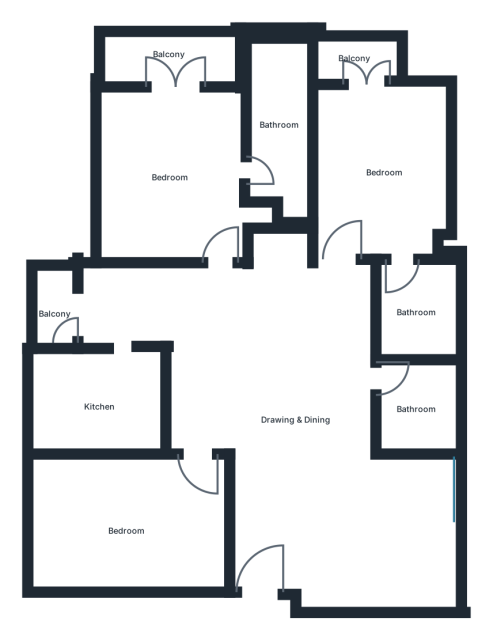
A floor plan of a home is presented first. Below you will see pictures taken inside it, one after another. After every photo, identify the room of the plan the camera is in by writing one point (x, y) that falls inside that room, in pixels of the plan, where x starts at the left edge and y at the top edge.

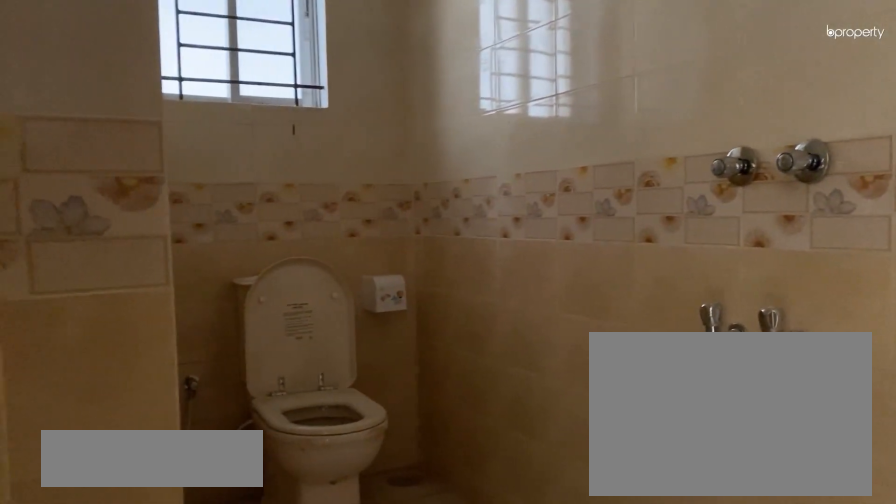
(279, 126)
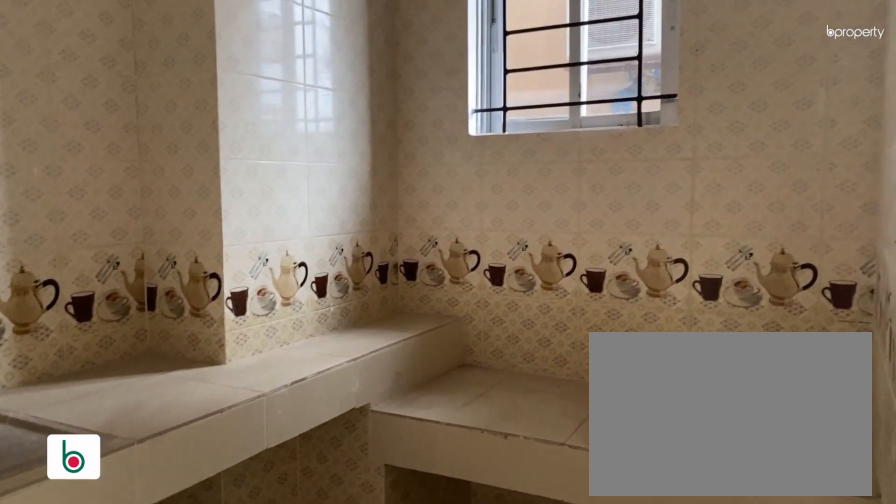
(96, 408)
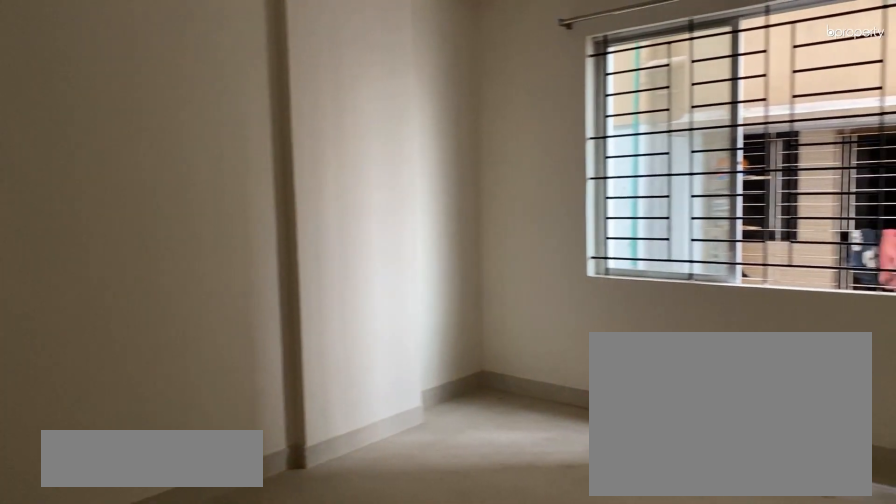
(126, 533)
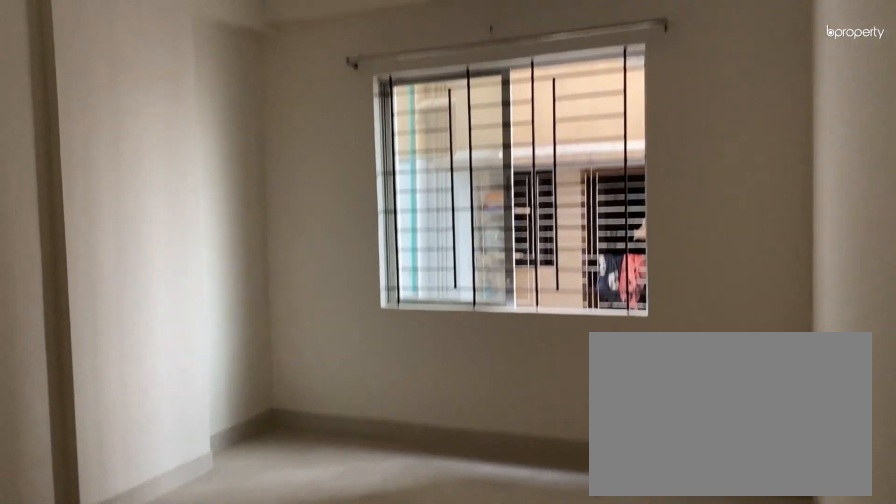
(126, 533)
